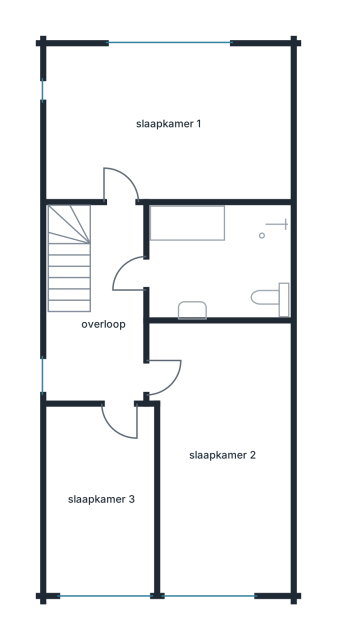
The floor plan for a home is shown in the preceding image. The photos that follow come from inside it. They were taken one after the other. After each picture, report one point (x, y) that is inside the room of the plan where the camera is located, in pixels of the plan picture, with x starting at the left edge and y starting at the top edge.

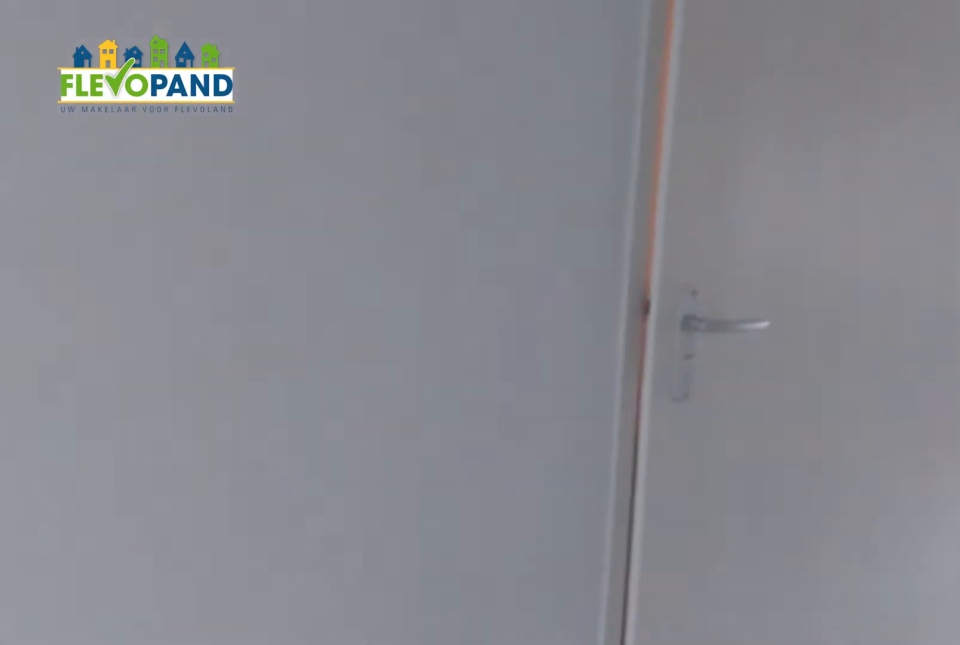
(105, 319)
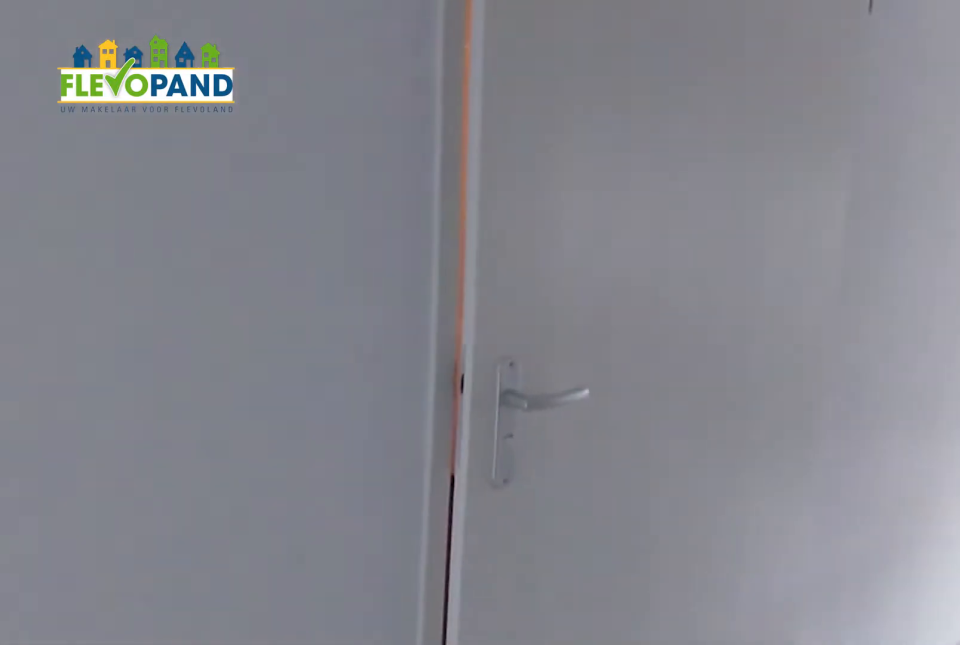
(105, 319)
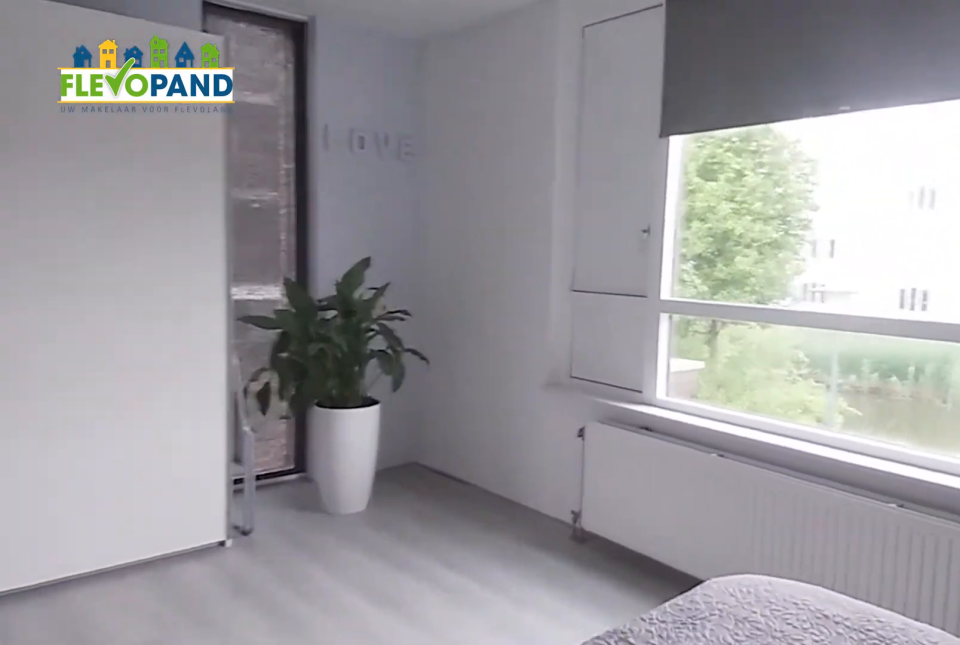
(169, 124)
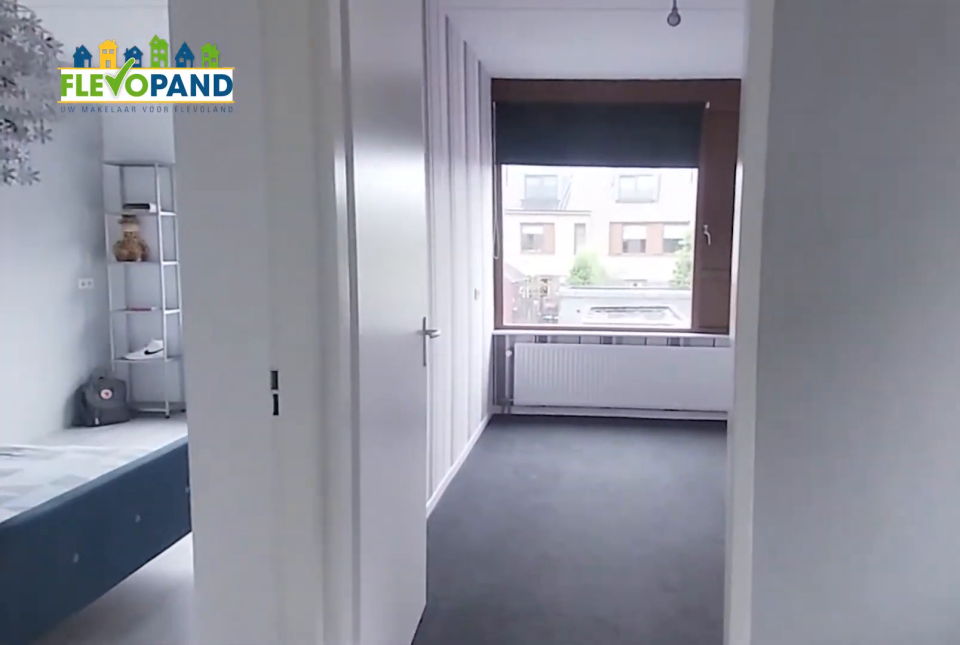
(107, 318)
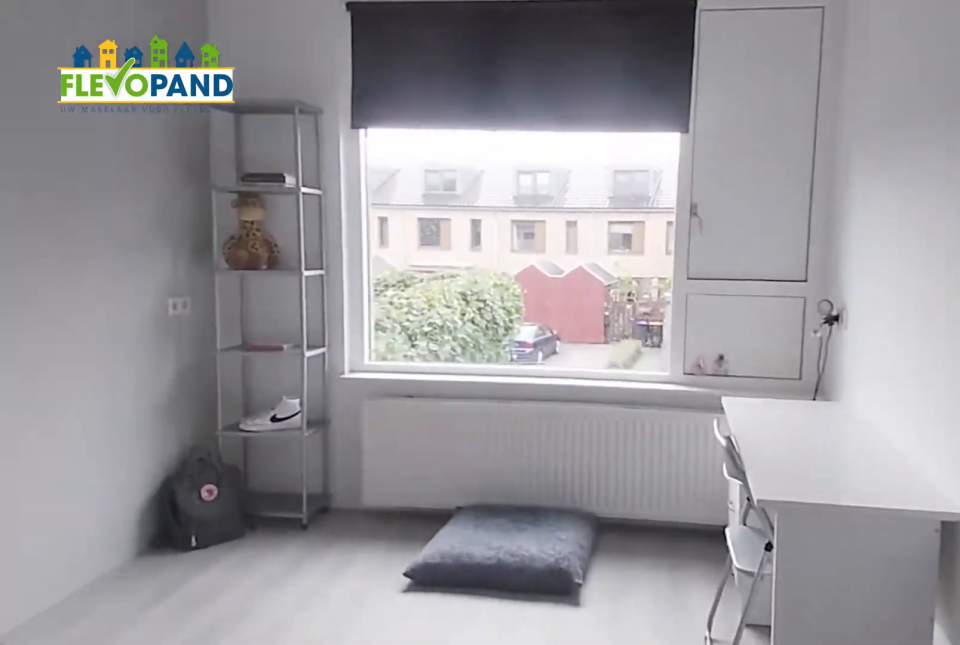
(155, 362)
